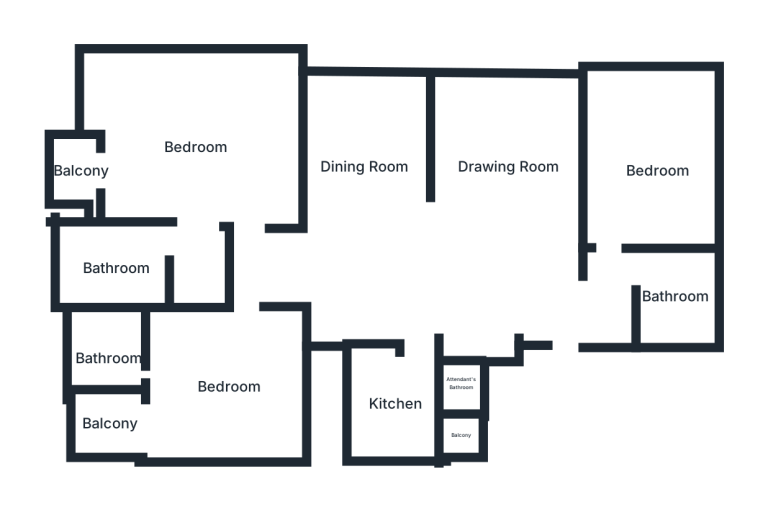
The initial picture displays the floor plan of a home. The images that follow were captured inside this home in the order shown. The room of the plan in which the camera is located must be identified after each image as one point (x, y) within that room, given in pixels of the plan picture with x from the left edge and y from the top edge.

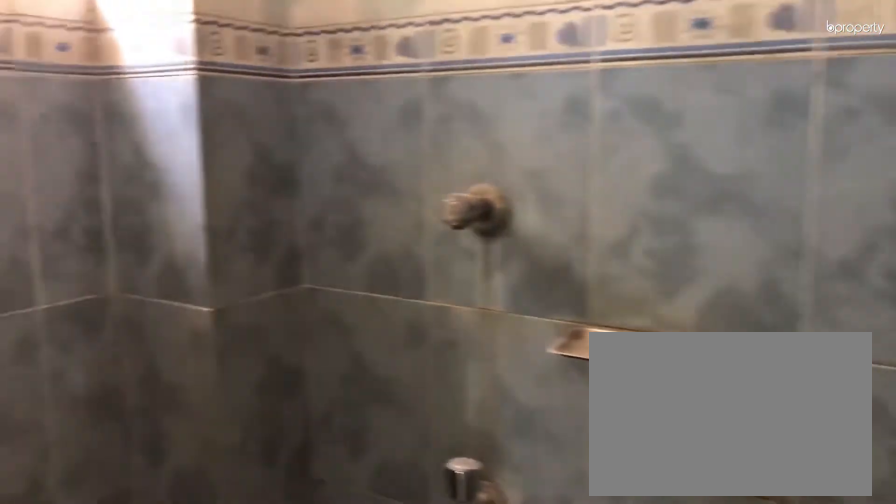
(674, 292)
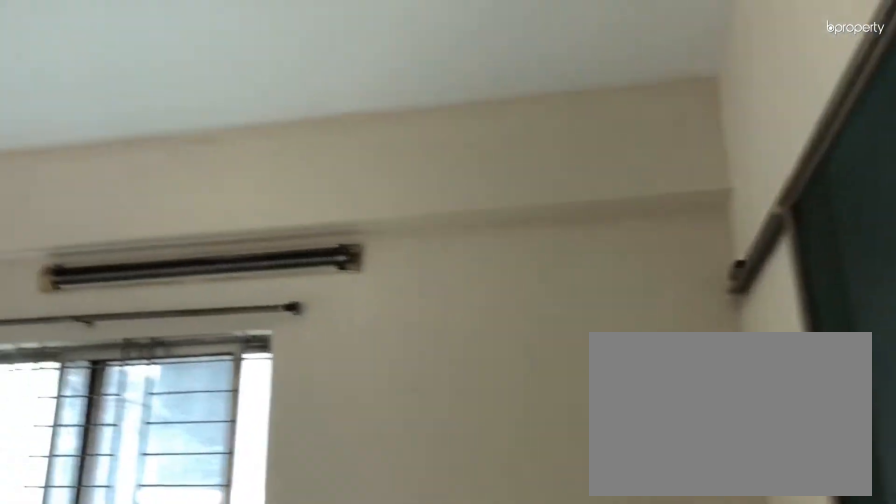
(657, 166)
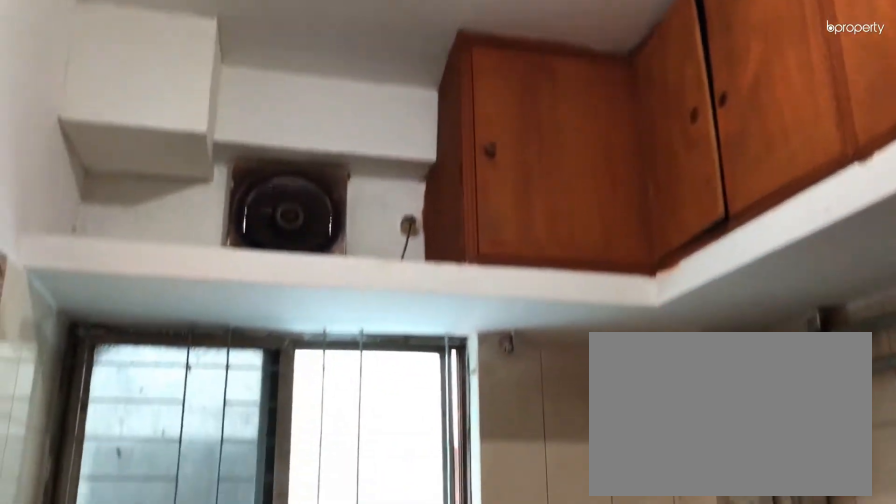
(398, 401)
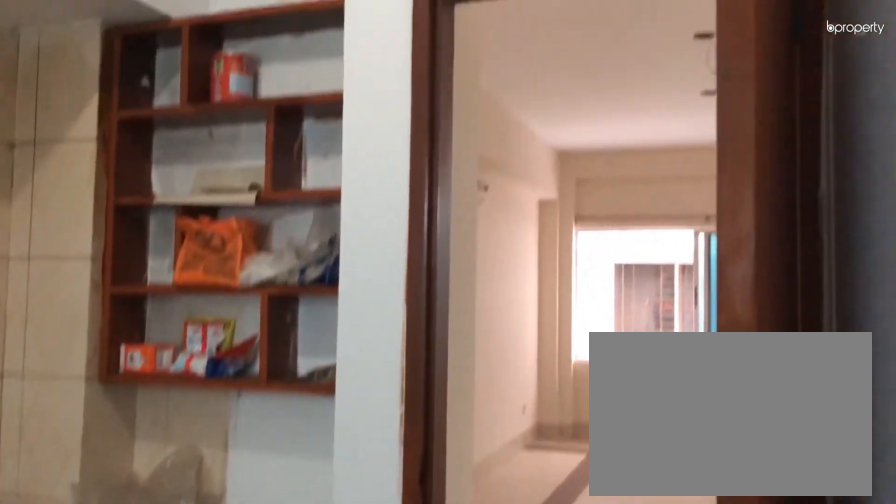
(398, 401)
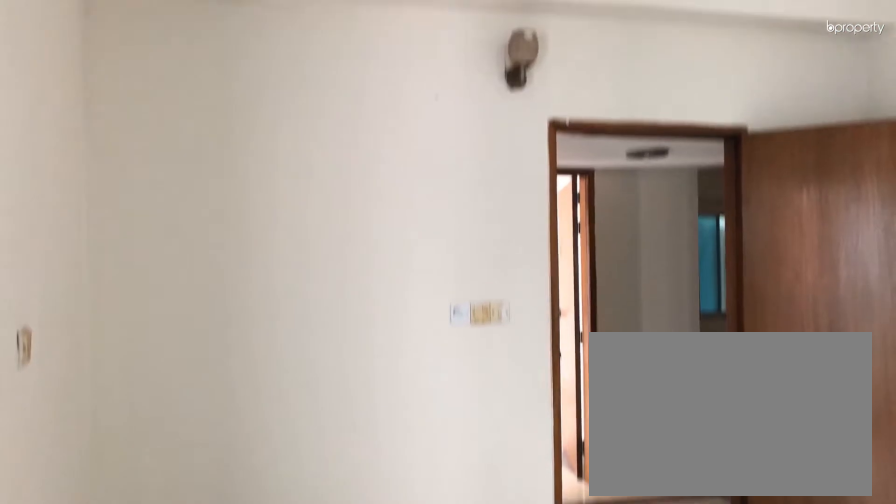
(227, 385)
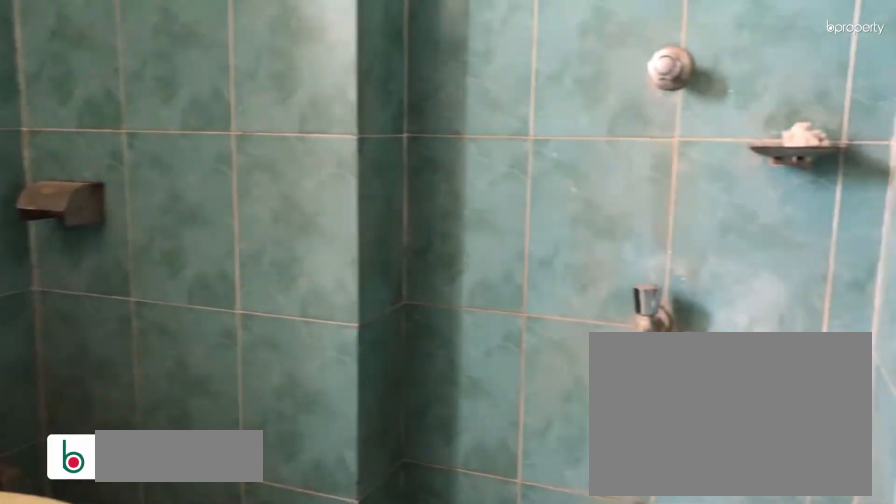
(110, 355)
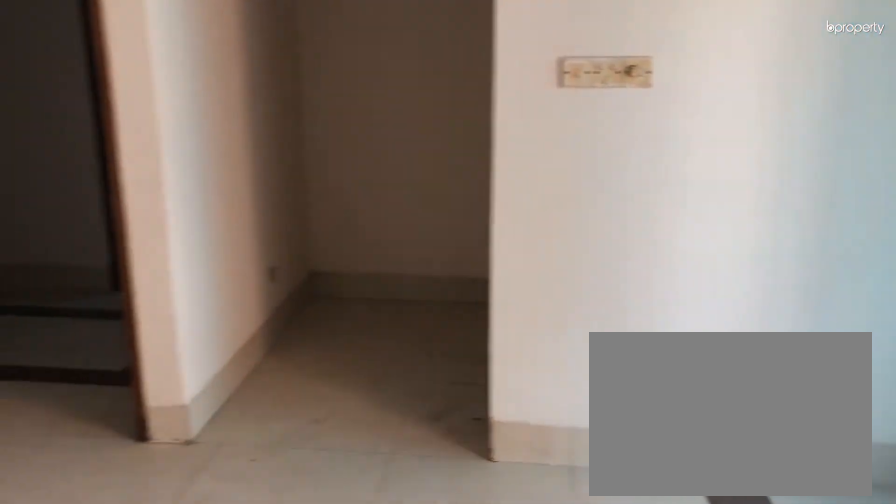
(196, 142)
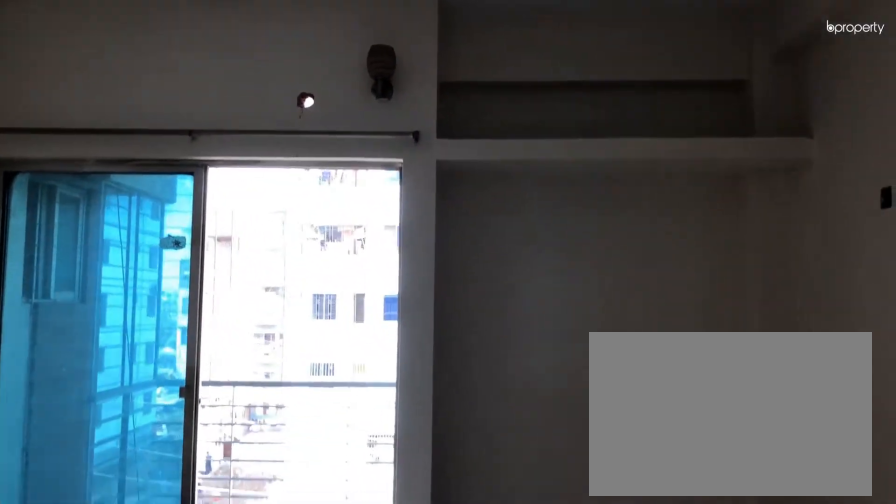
(196, 142)
